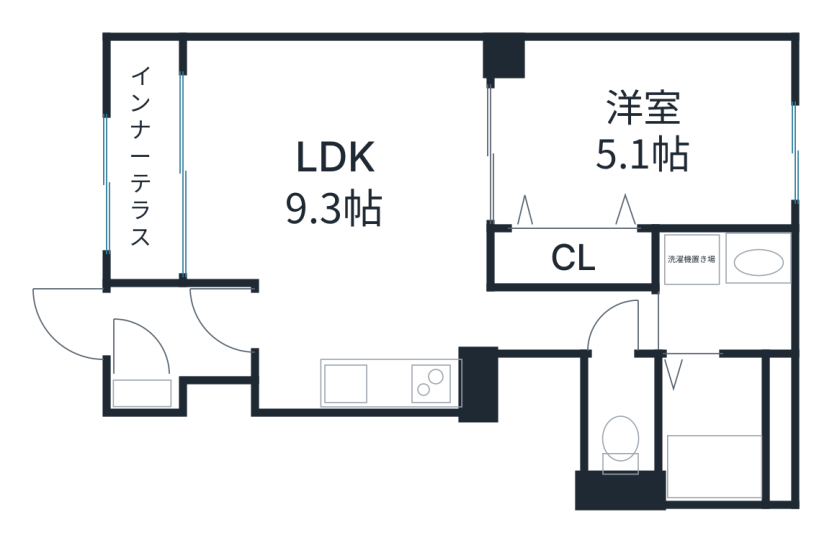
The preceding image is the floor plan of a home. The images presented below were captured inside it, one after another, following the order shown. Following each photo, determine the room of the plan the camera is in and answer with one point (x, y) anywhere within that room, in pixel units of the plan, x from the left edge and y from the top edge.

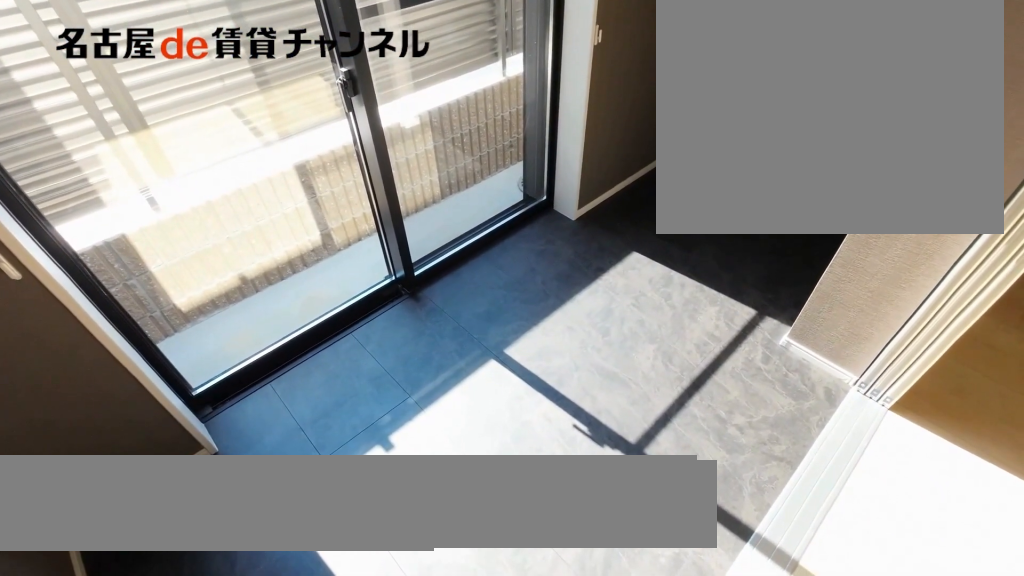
(143, 162)
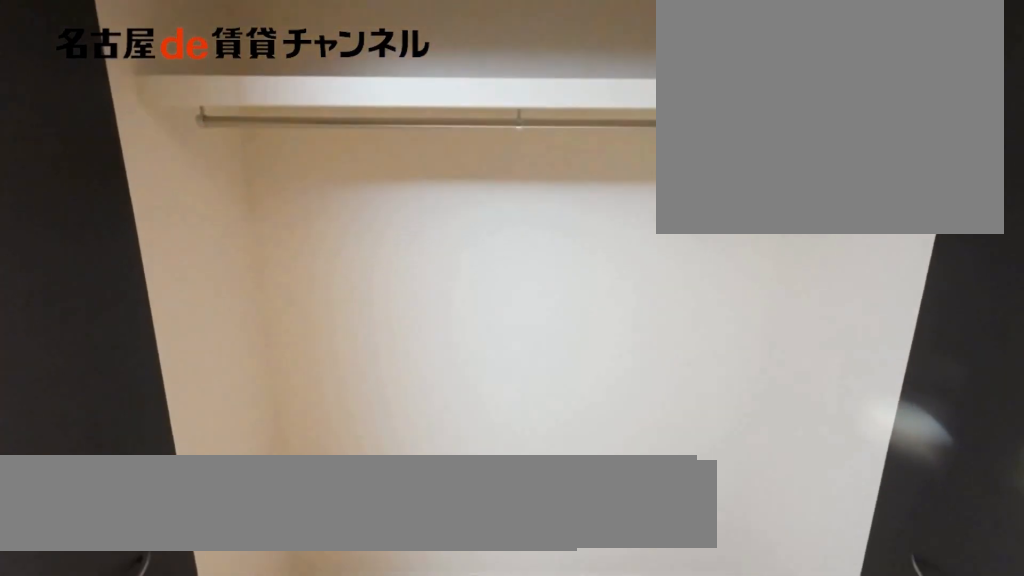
(573, 260)
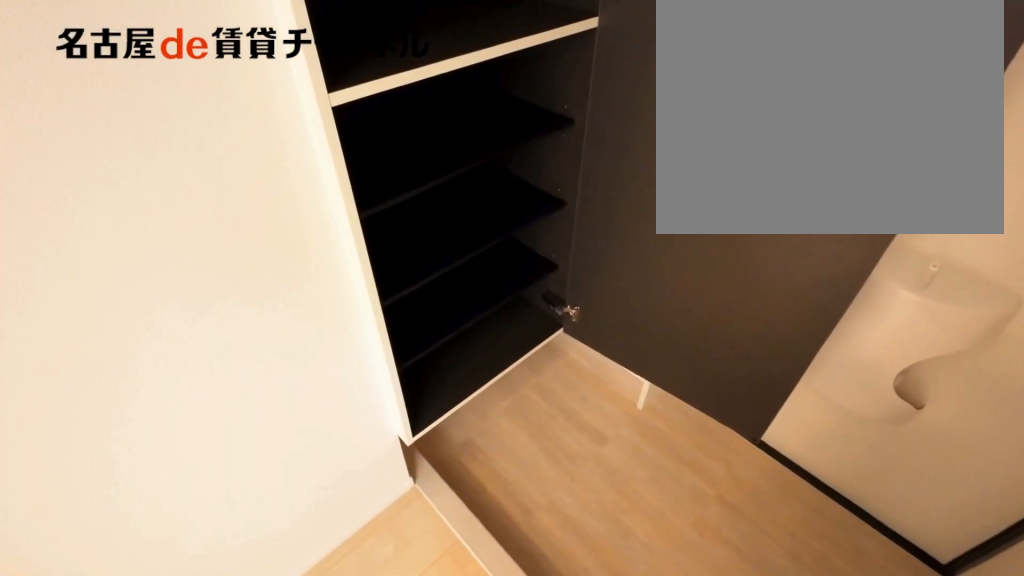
(146, 395)
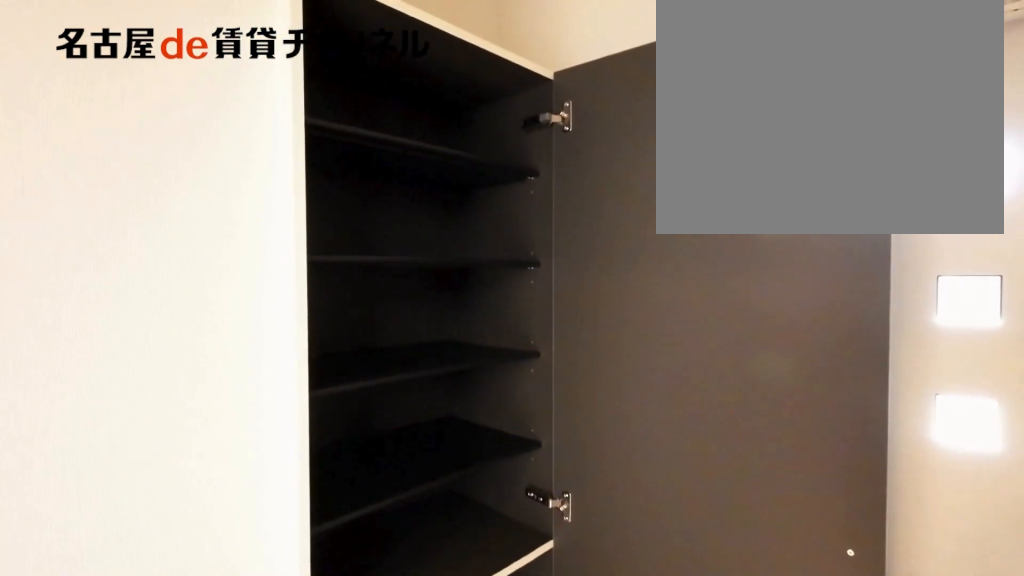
(146, 395)
